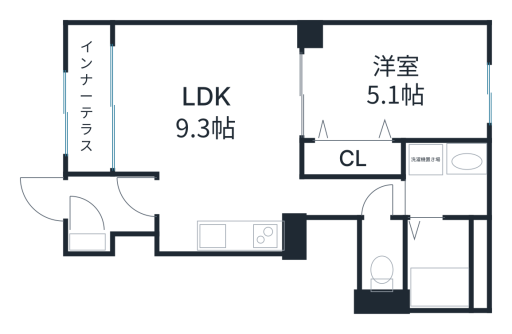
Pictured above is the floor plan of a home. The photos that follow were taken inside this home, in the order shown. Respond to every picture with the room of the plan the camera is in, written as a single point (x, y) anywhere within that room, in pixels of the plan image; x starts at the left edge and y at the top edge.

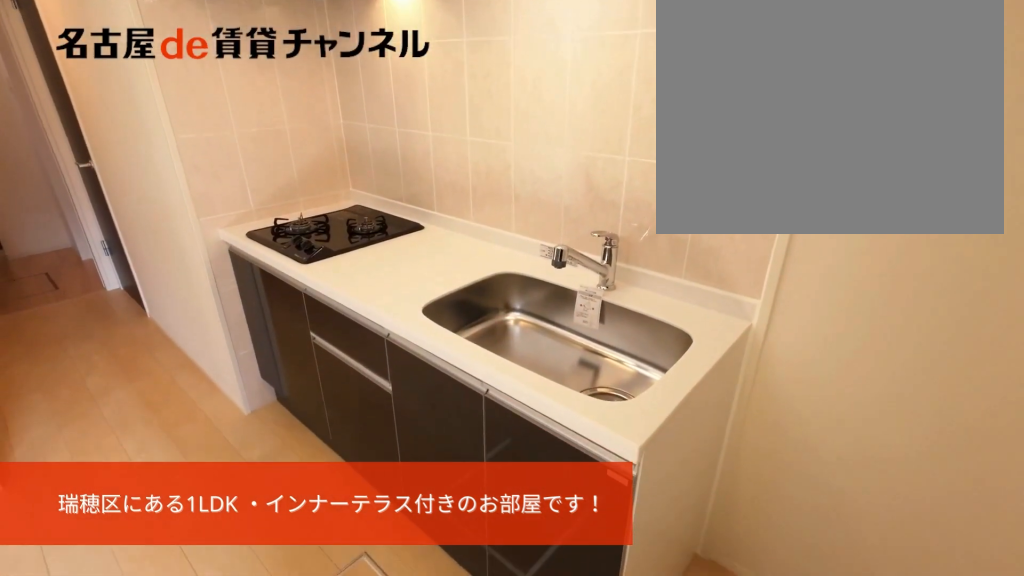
(248, 235)
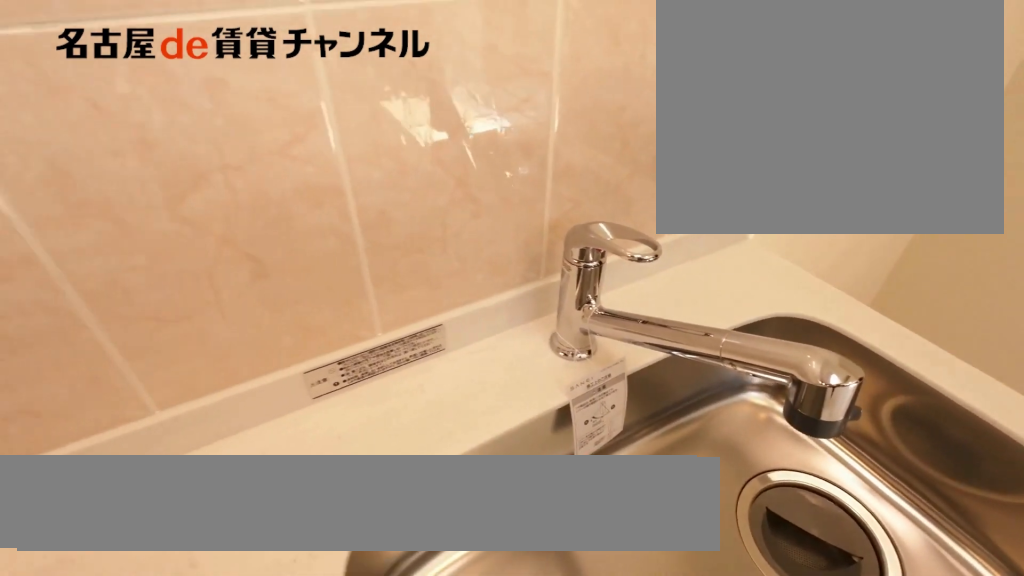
(248, 235)
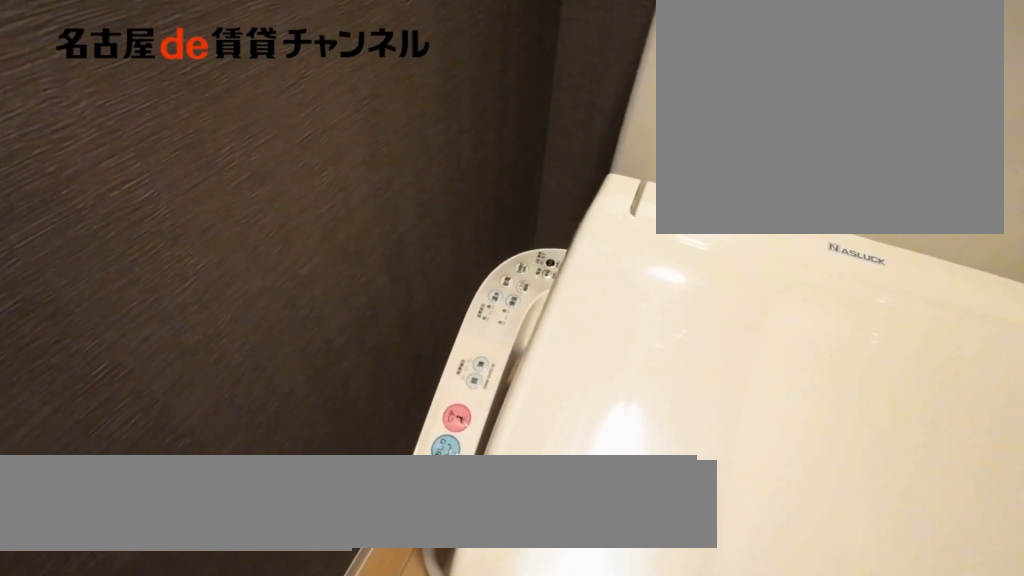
(381, 256)
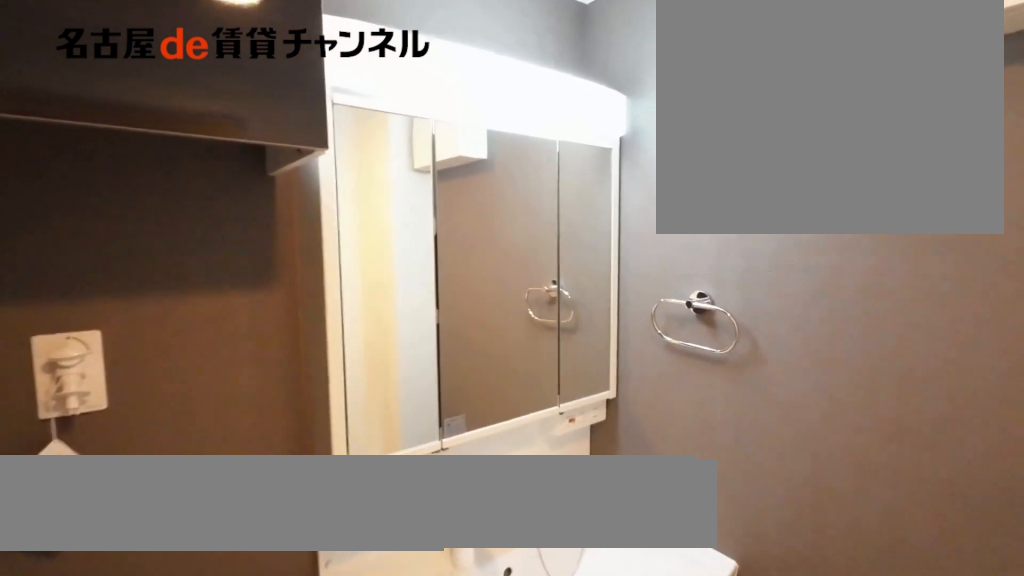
(445, 178)
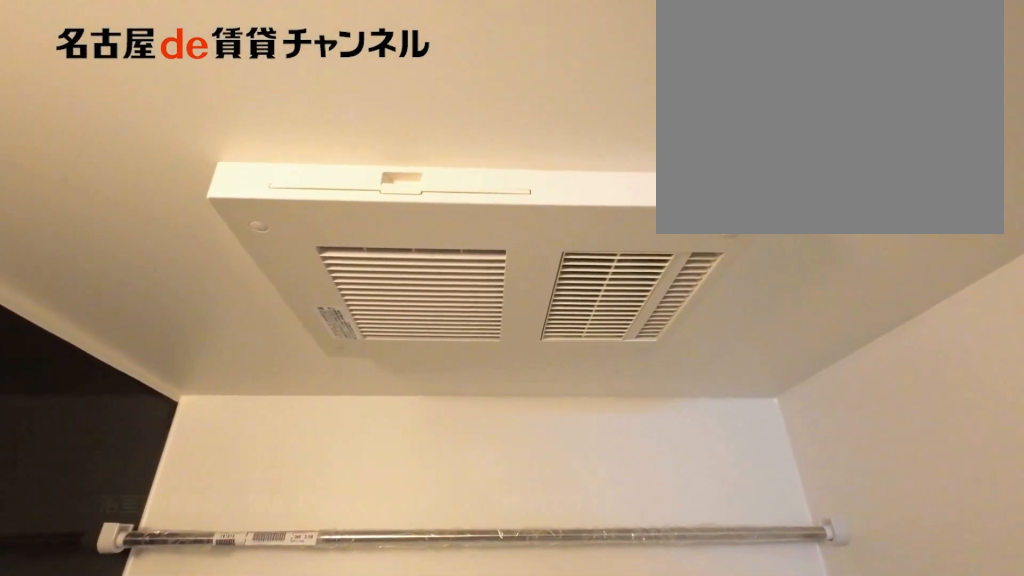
(445, 262)
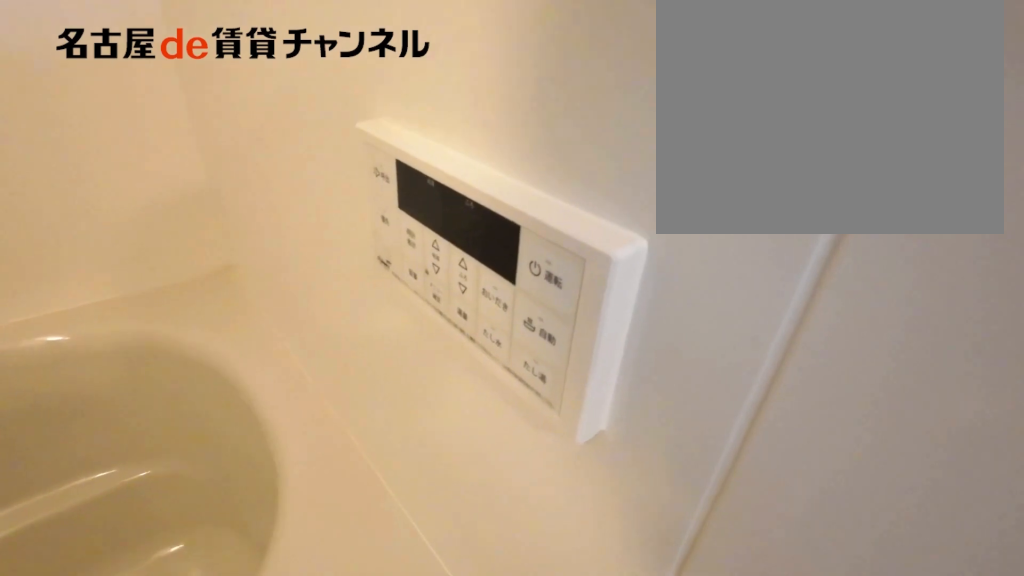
(445, 262)
